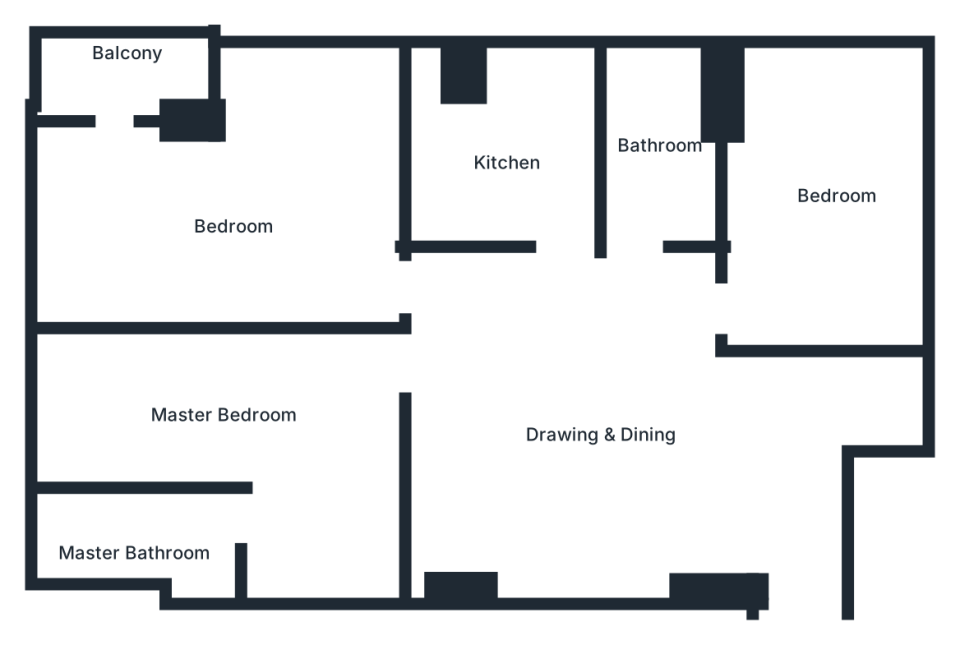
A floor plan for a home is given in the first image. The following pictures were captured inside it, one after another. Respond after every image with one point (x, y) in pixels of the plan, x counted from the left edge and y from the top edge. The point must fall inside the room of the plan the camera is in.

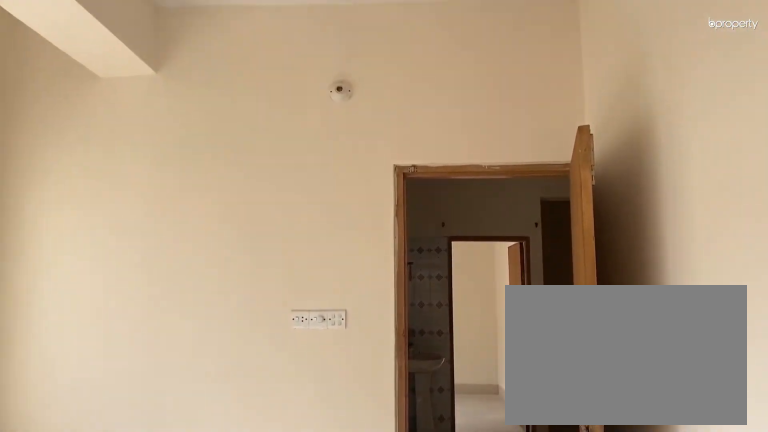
(230, 235)
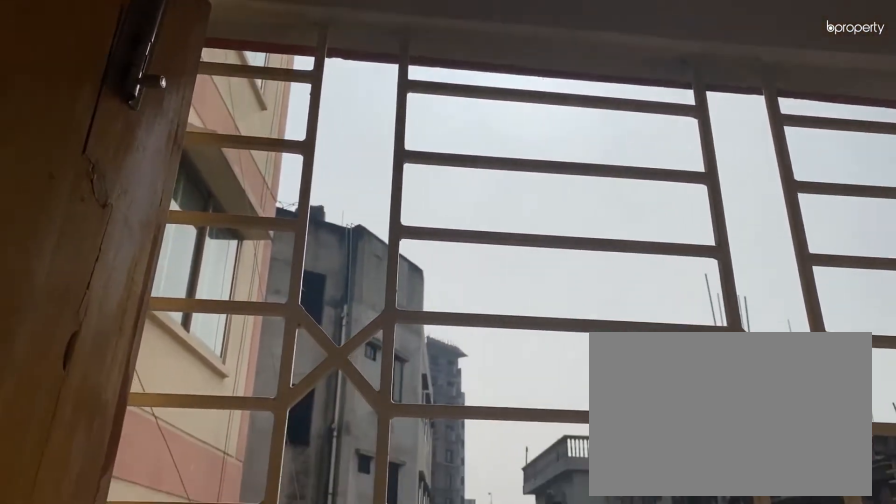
(122, 73)
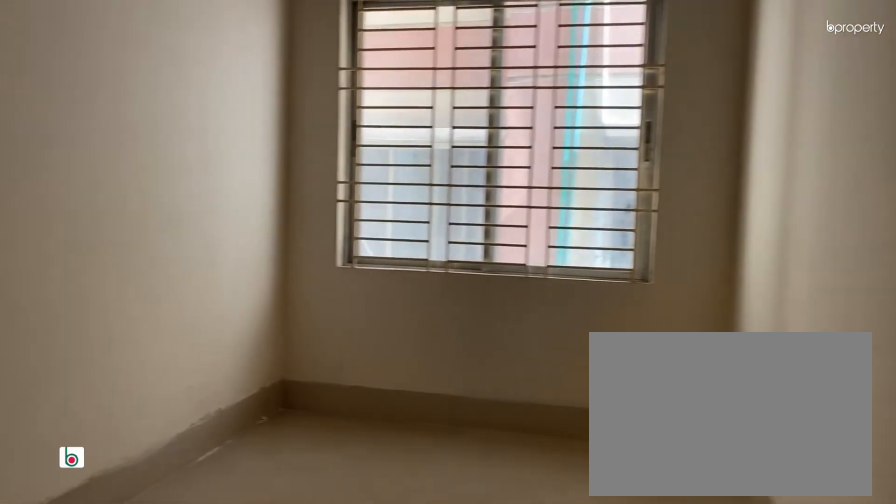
(295, 442)
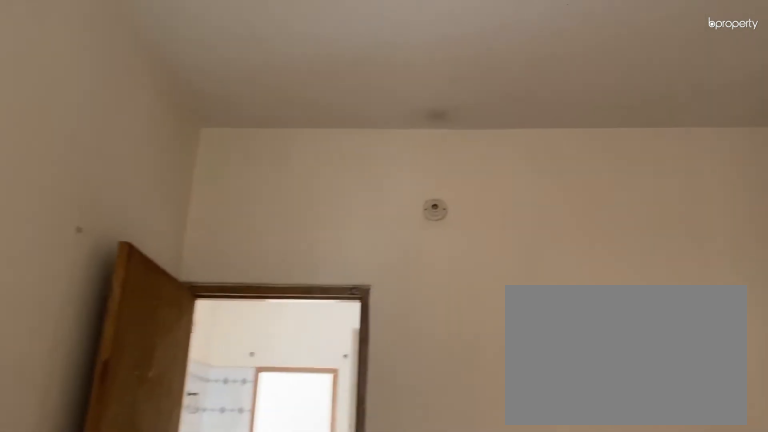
(295, 442)
